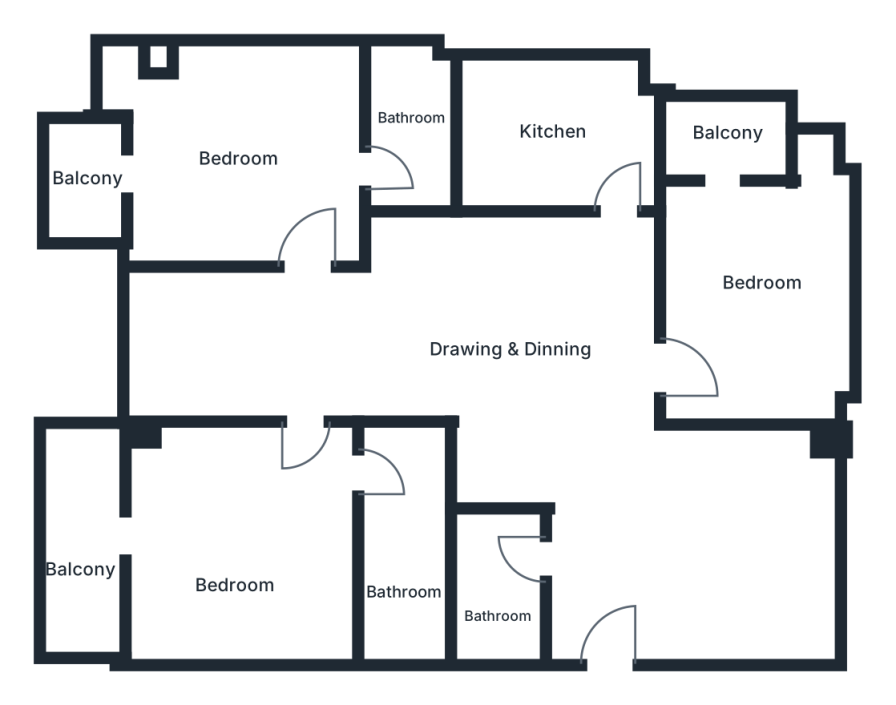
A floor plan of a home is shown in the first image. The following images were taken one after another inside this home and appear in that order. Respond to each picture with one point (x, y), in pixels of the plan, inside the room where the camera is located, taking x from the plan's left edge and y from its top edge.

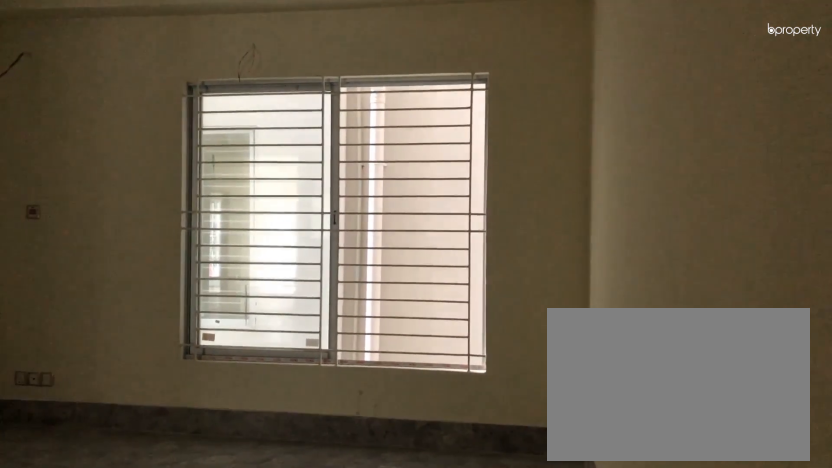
(724, 547)
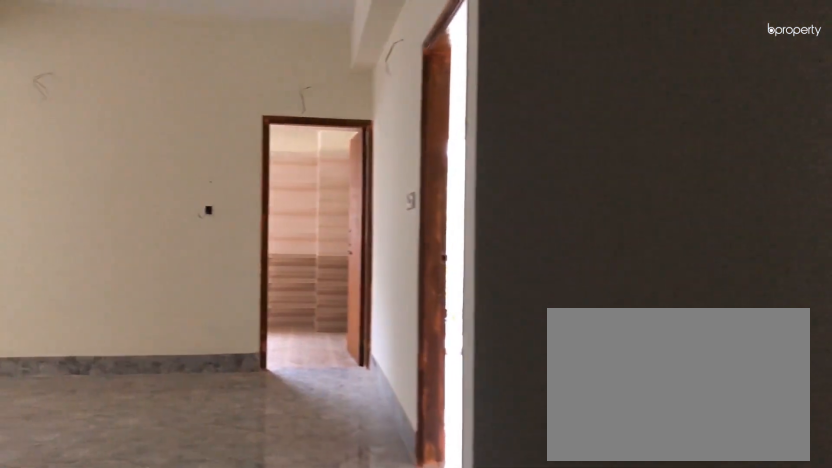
(724, 547)
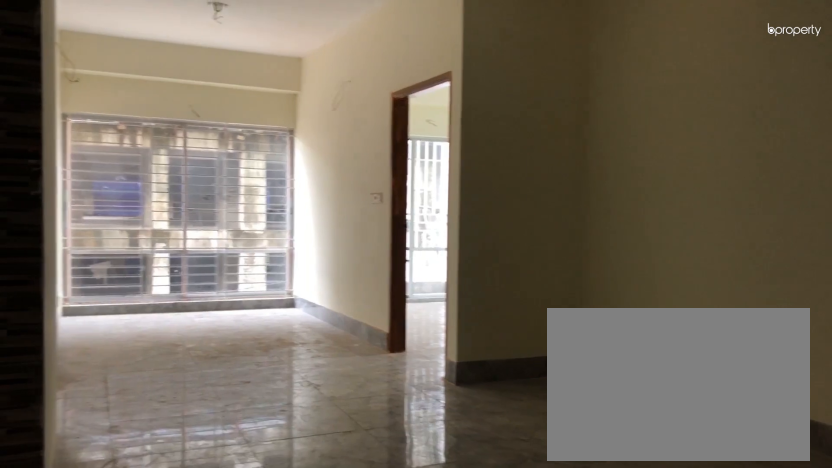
(520, 344)
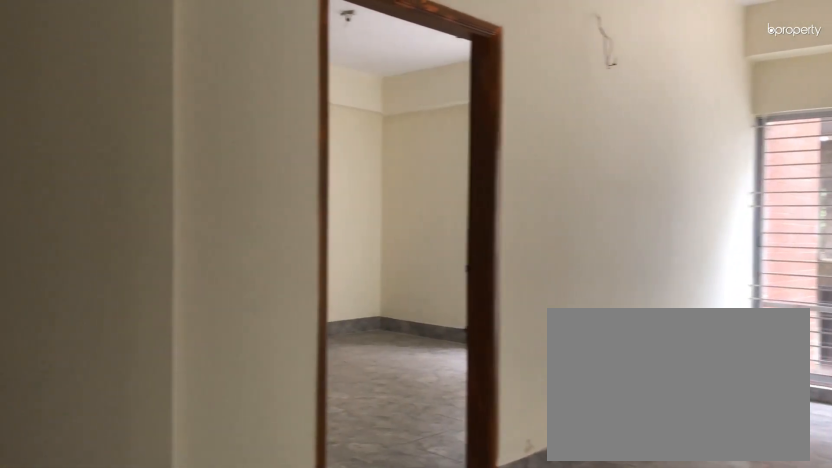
(278, 374)
